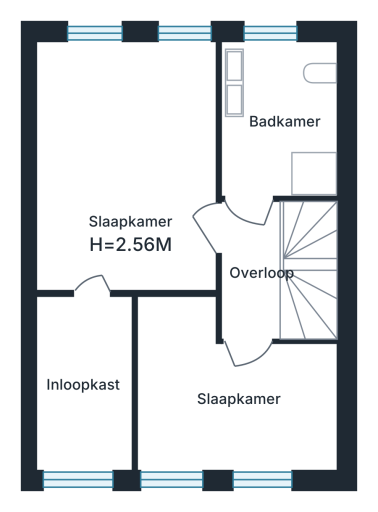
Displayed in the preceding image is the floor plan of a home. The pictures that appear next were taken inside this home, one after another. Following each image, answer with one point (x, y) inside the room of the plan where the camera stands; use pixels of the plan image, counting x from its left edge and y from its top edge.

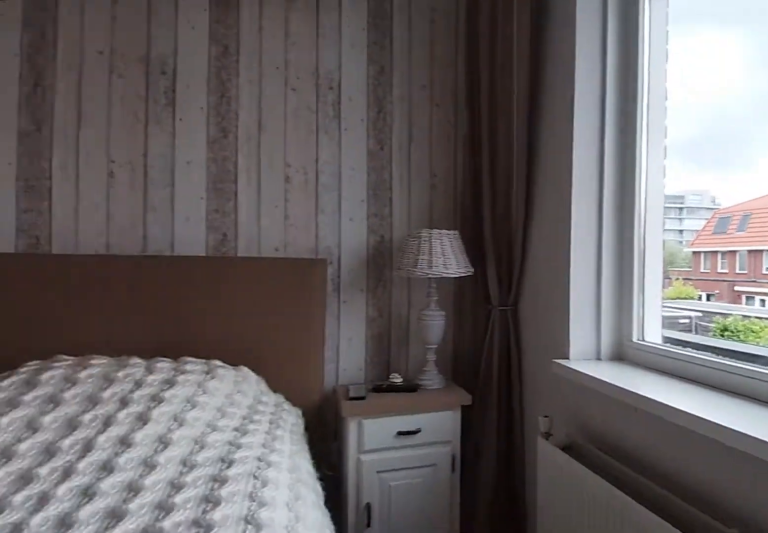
(127, 167)
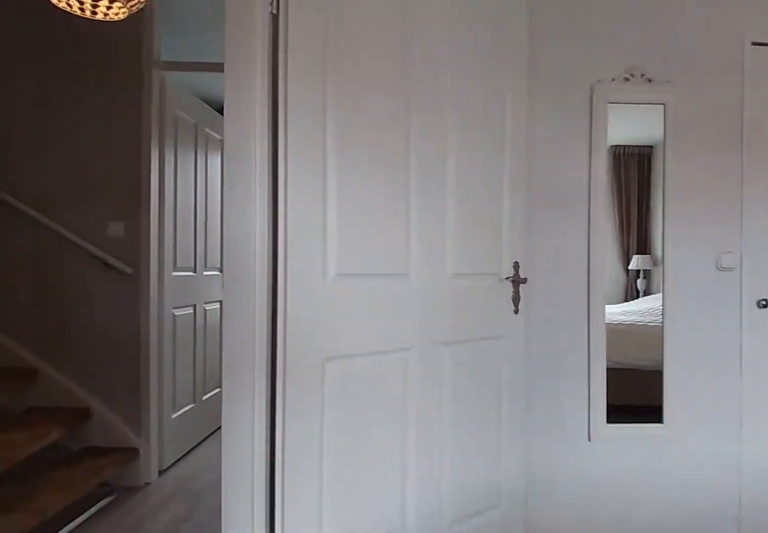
(127, 167)
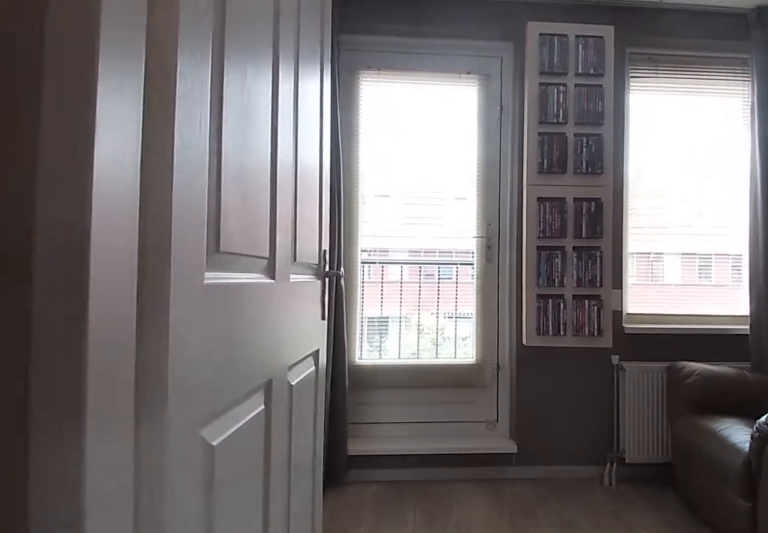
(250, 273)
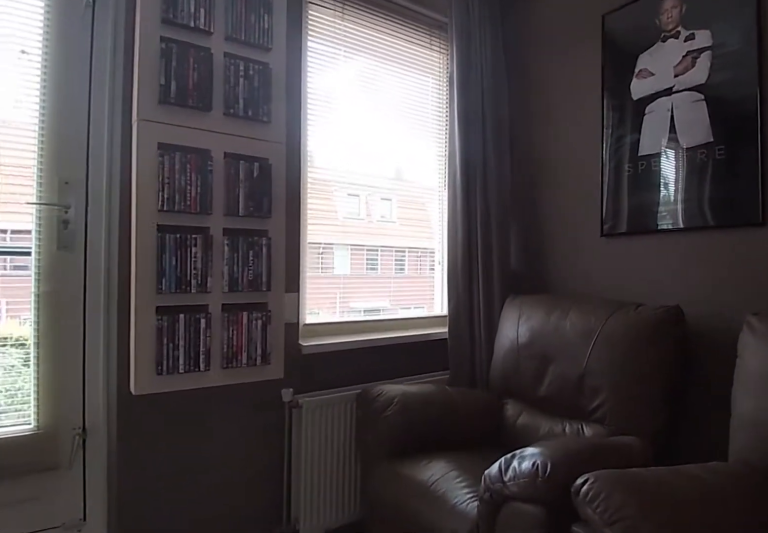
(246, 454)
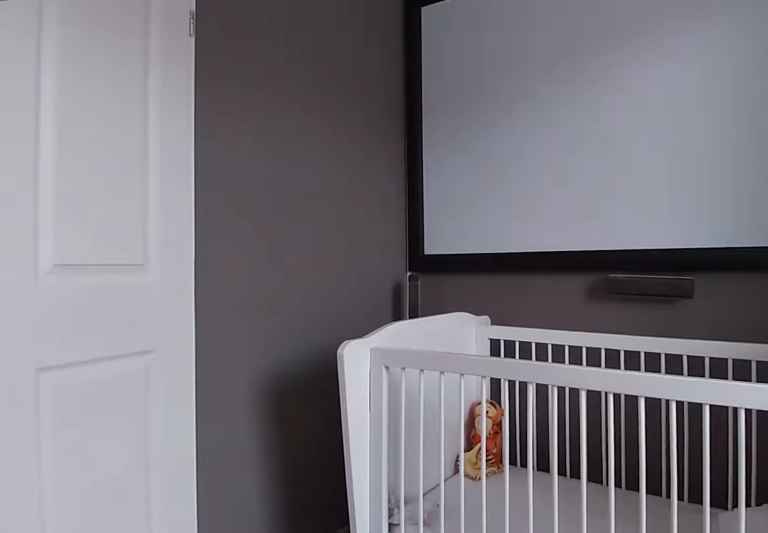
(246, 454)
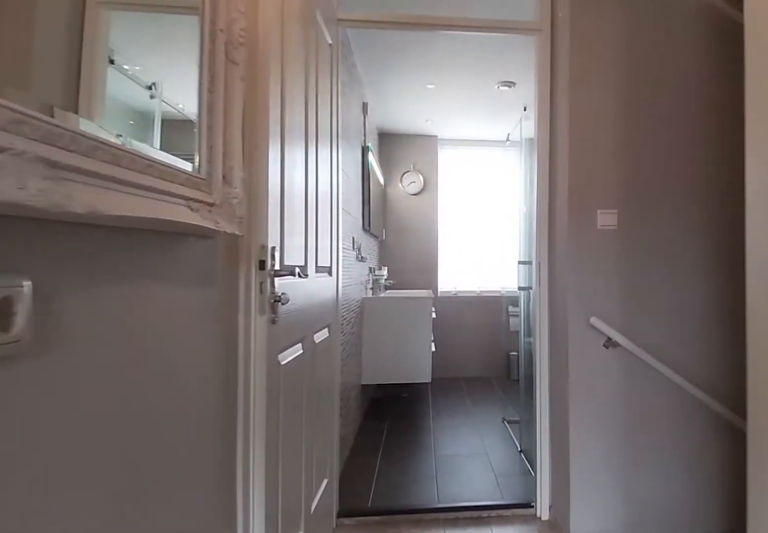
(250, 273)
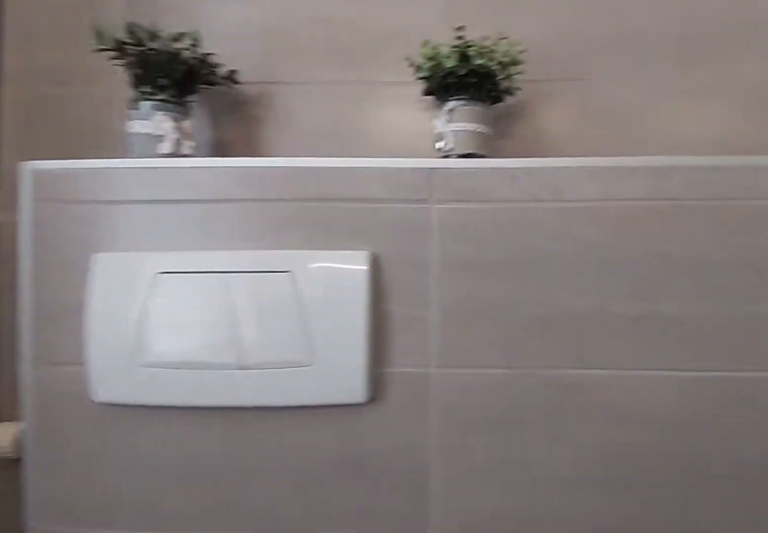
(279, 118)
